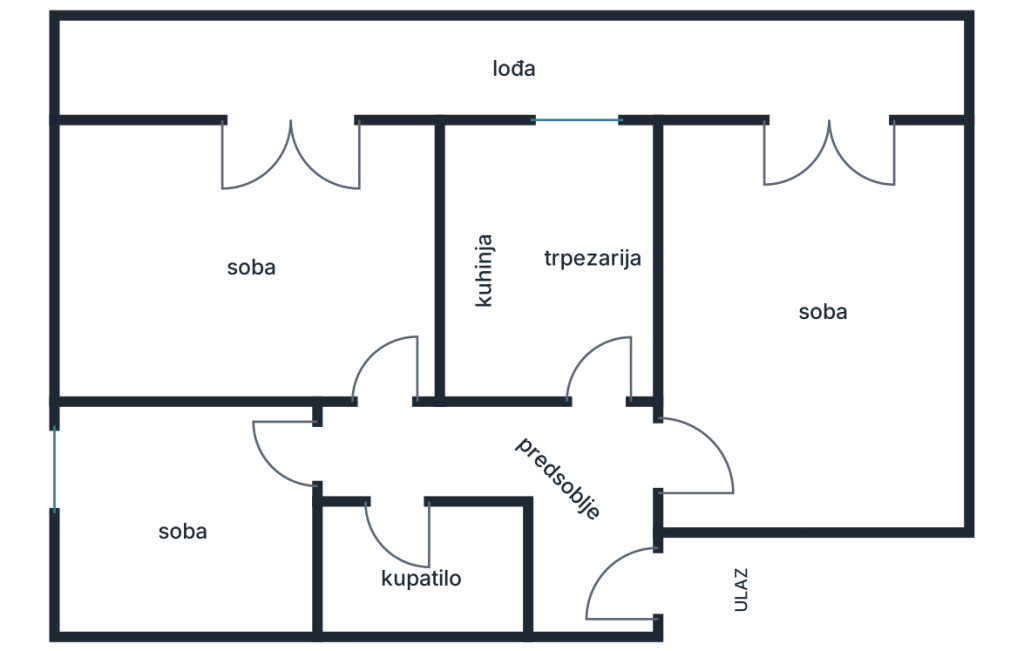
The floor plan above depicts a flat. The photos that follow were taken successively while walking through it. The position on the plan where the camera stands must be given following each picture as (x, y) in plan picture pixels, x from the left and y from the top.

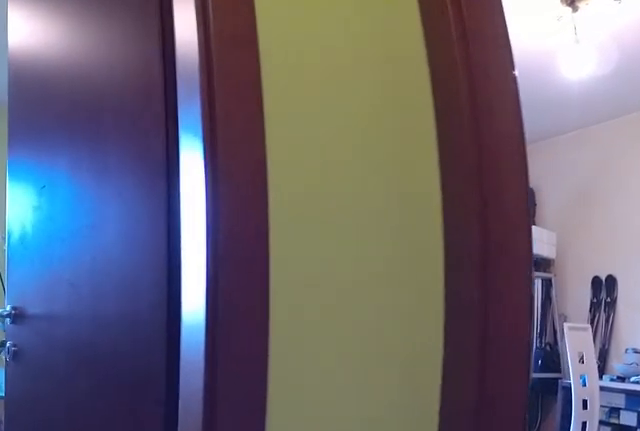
(591, 475)
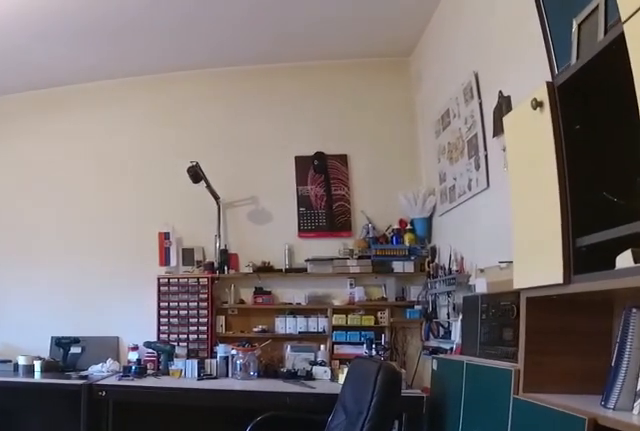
(647, 457)
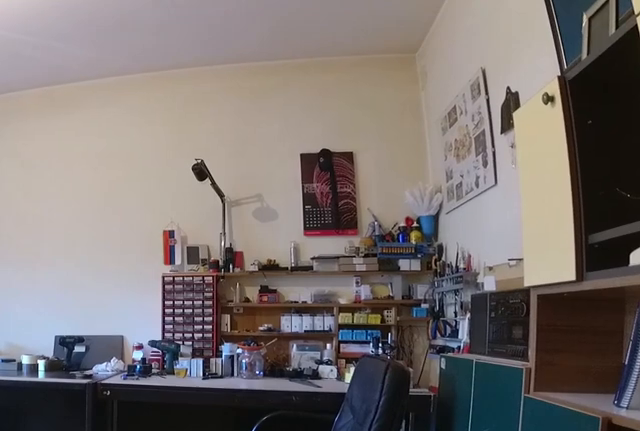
(649, 460)
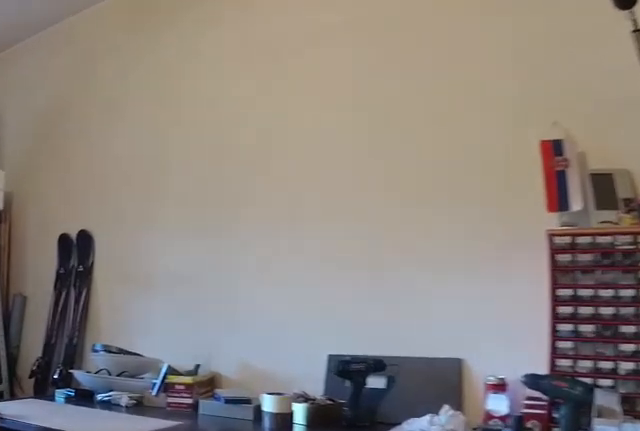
(758, 397)
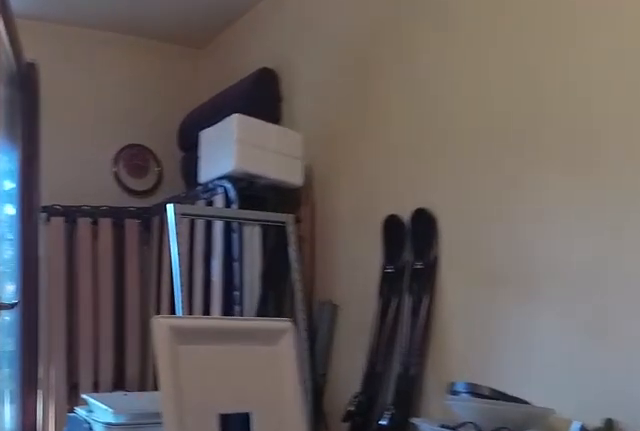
(763, 378)
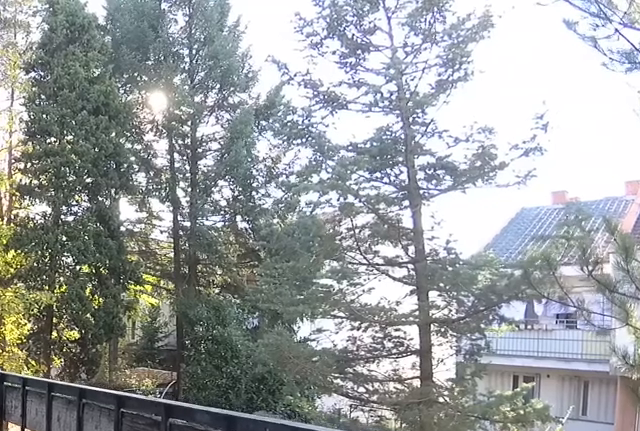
(855, 82)
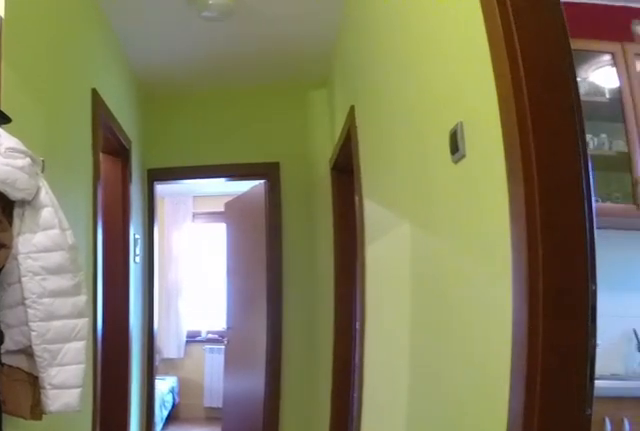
(644, 451)
